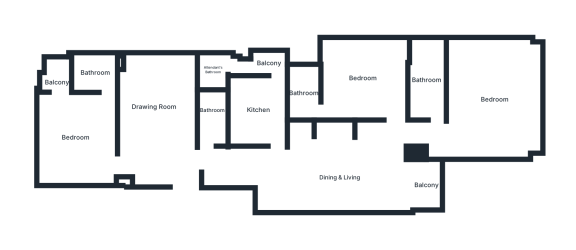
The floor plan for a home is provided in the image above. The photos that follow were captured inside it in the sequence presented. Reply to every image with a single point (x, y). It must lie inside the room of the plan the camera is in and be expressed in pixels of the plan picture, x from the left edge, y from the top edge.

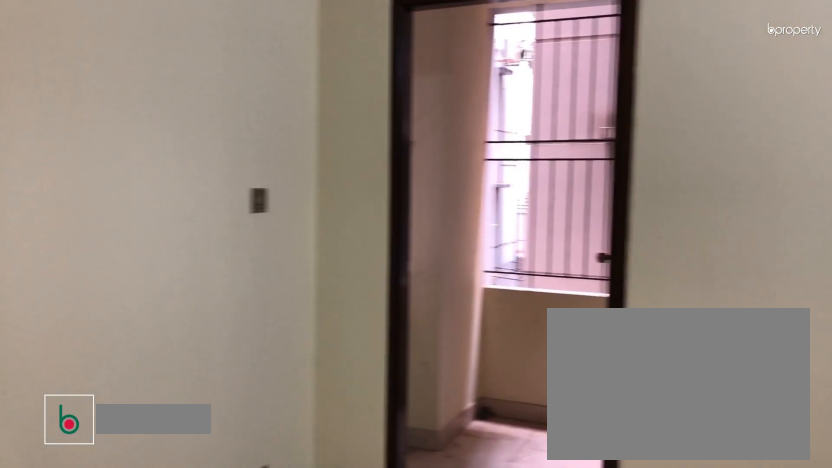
(77, 138)
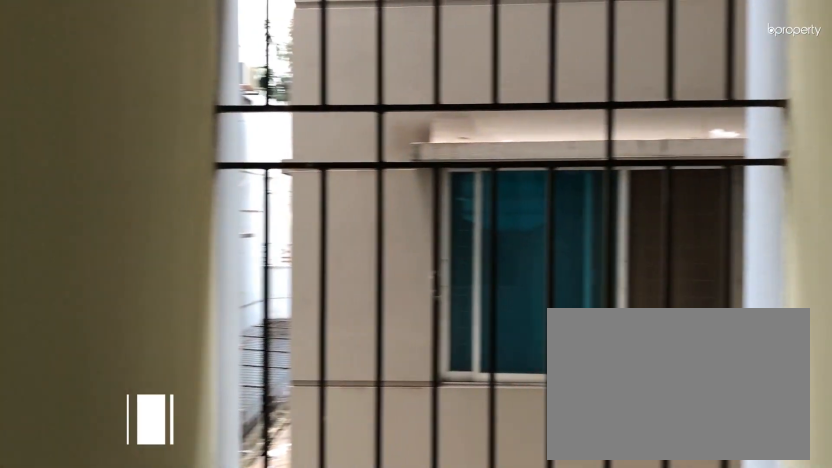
(56, 73)
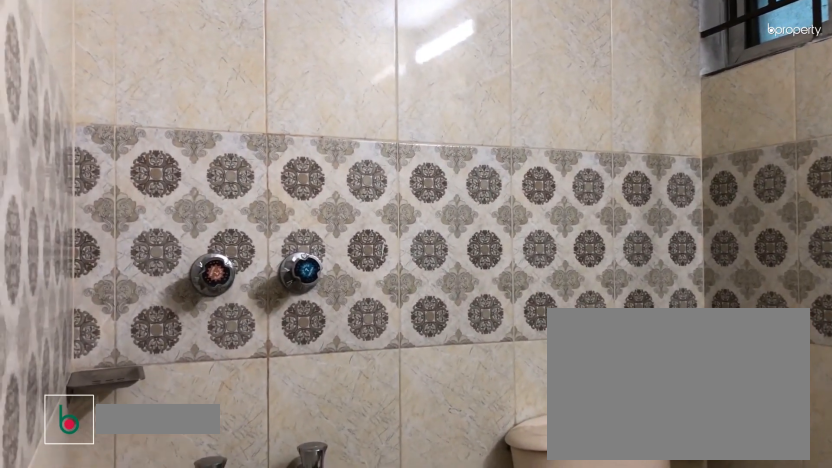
(90, 72)
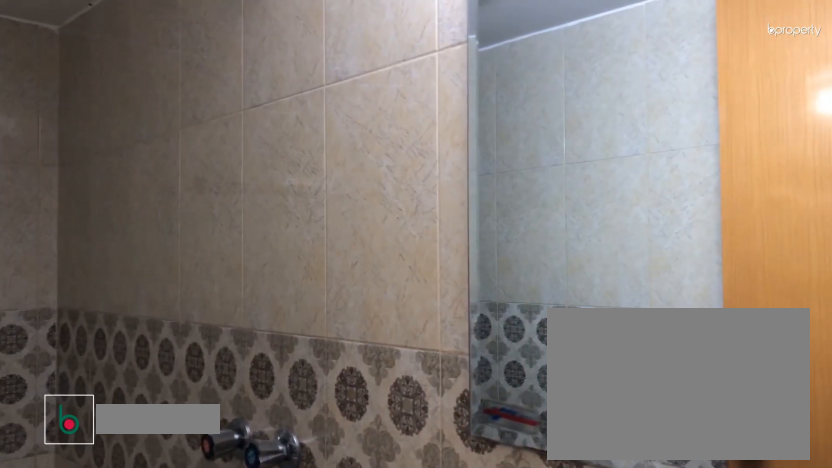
(212, 115)
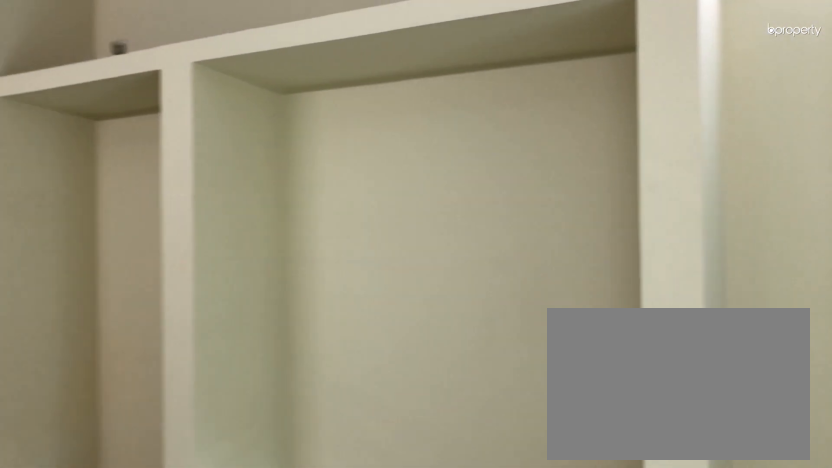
(339, 174)
